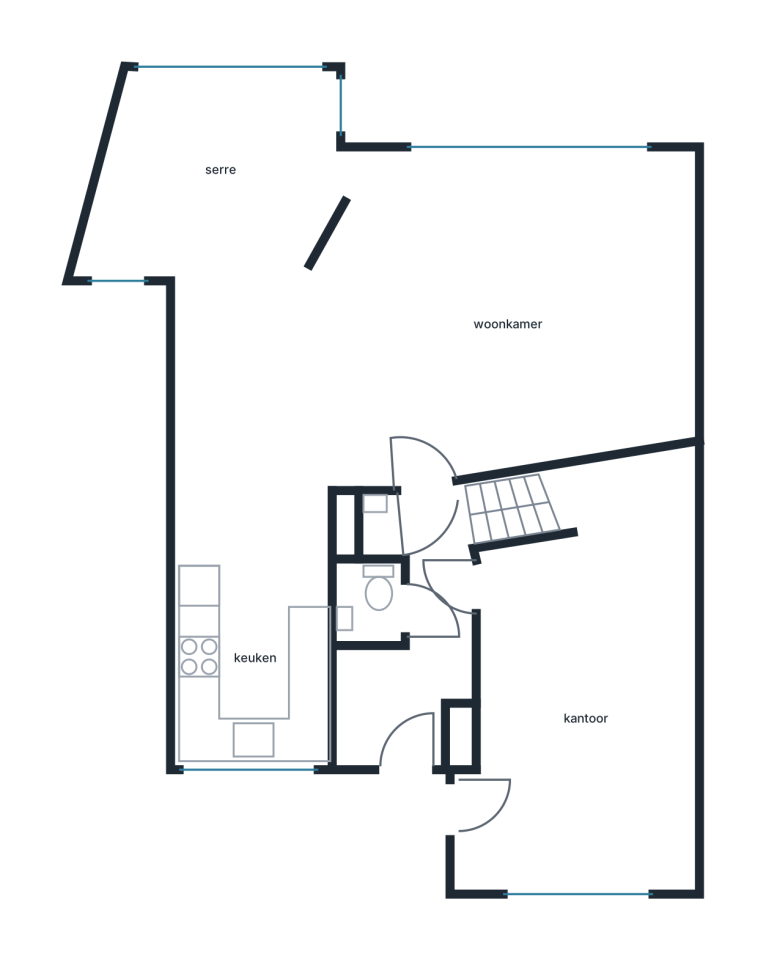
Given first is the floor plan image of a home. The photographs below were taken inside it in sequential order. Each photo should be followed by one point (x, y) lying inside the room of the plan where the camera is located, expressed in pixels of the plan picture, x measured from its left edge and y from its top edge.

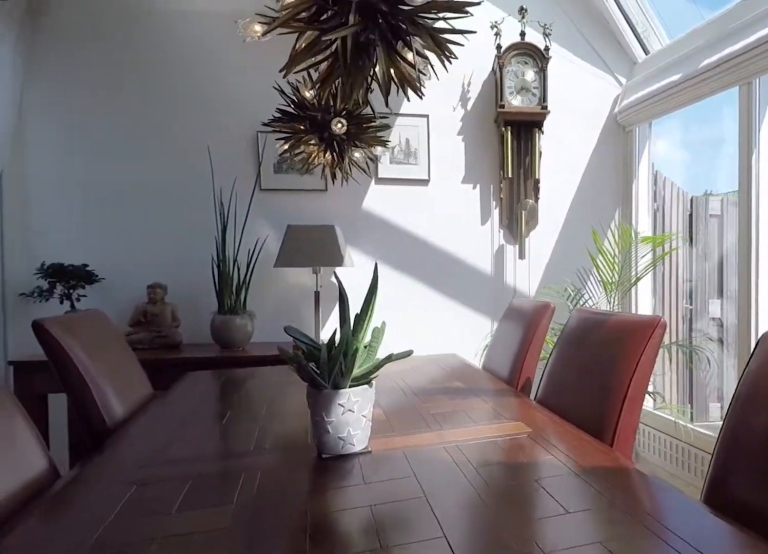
(215, 177)
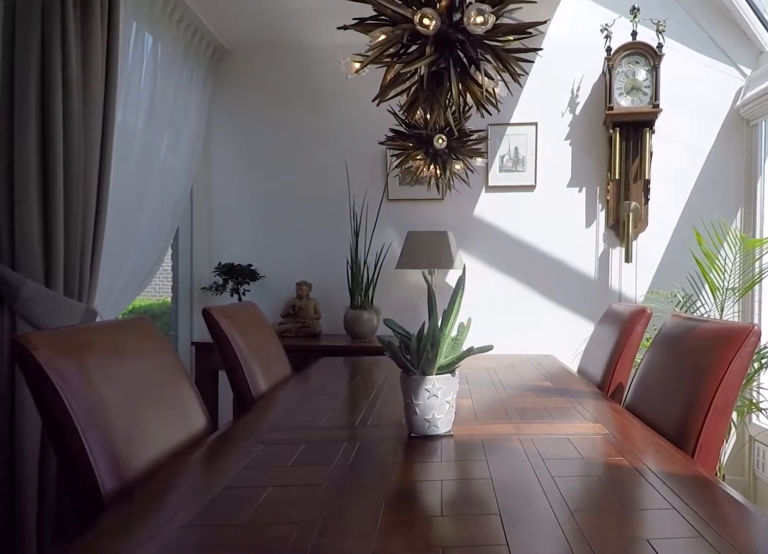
(215, 177)
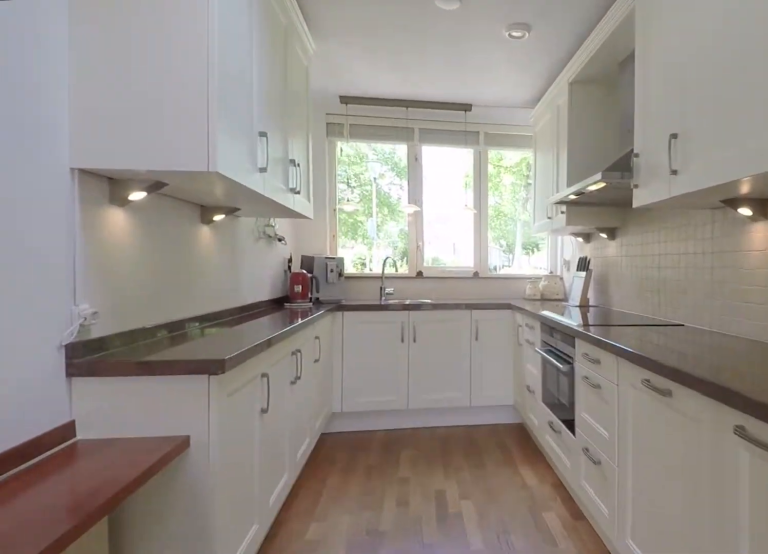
(253, 626)
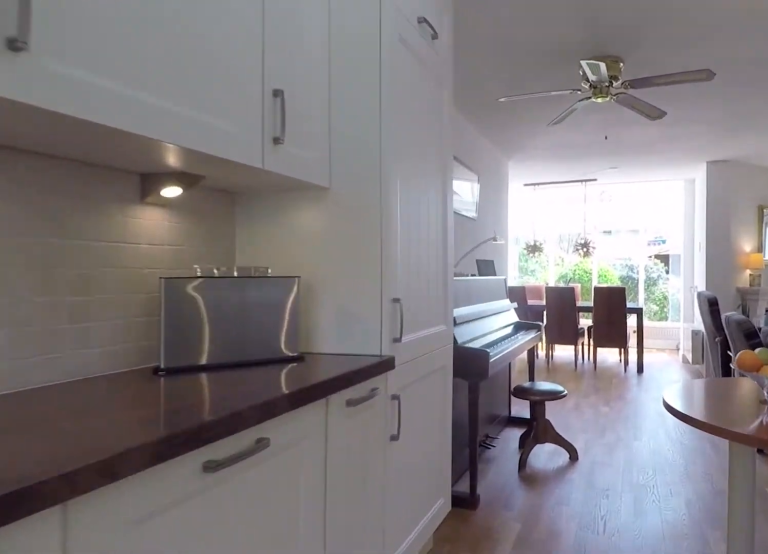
(253, 626)
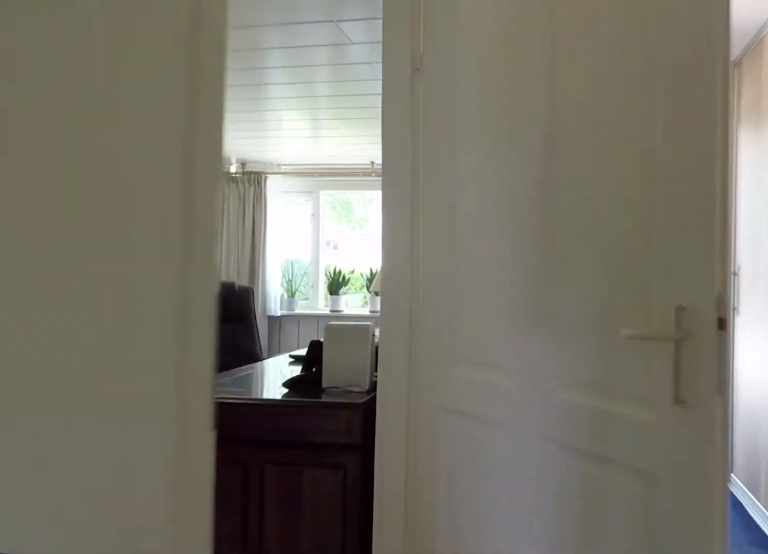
(416, 644)
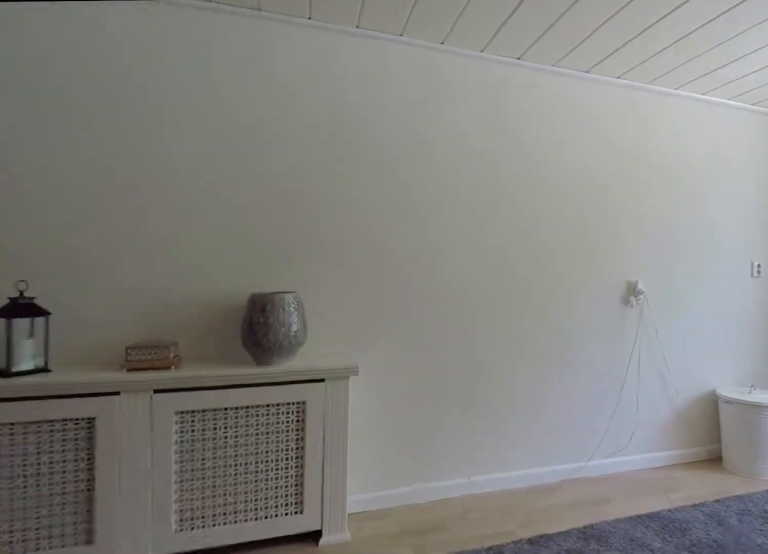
(583, 714)
